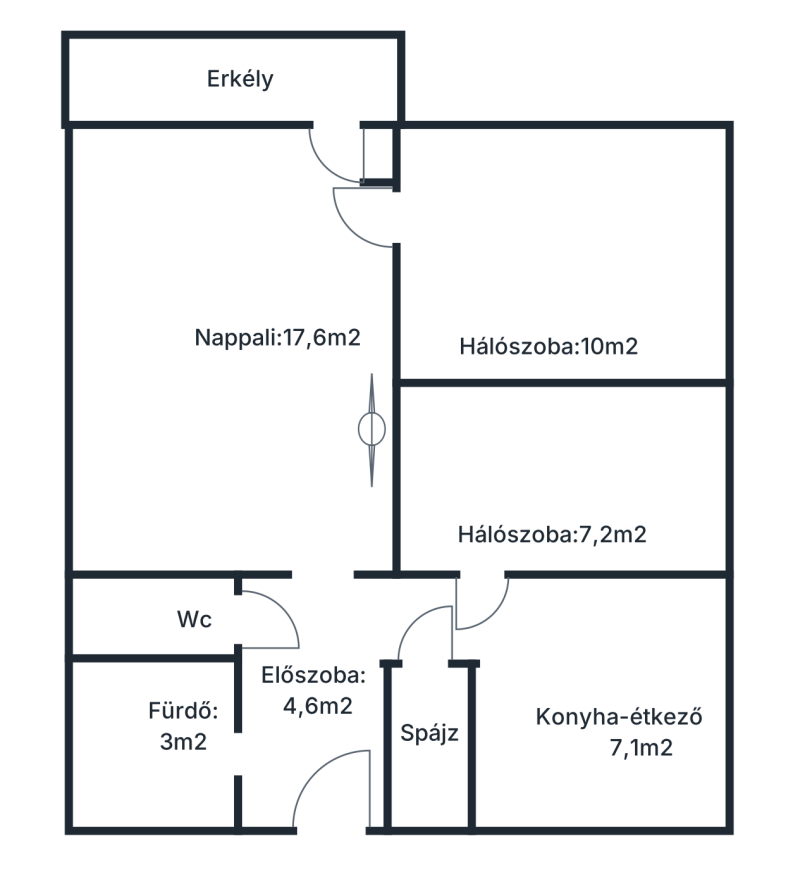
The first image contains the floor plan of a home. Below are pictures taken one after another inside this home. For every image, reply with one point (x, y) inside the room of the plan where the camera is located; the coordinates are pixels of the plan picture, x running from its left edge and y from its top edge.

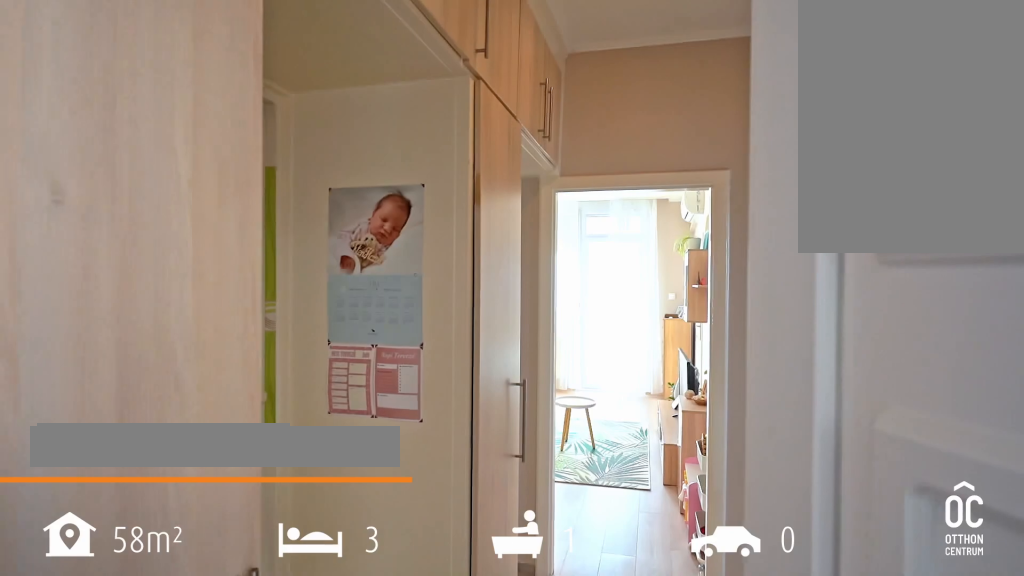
(307, 702)
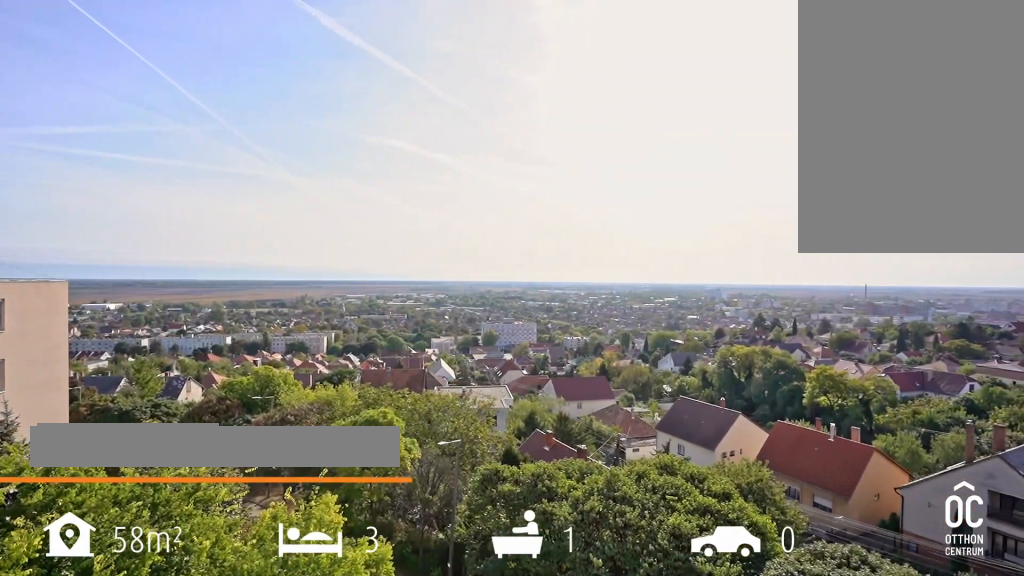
(236, 77)
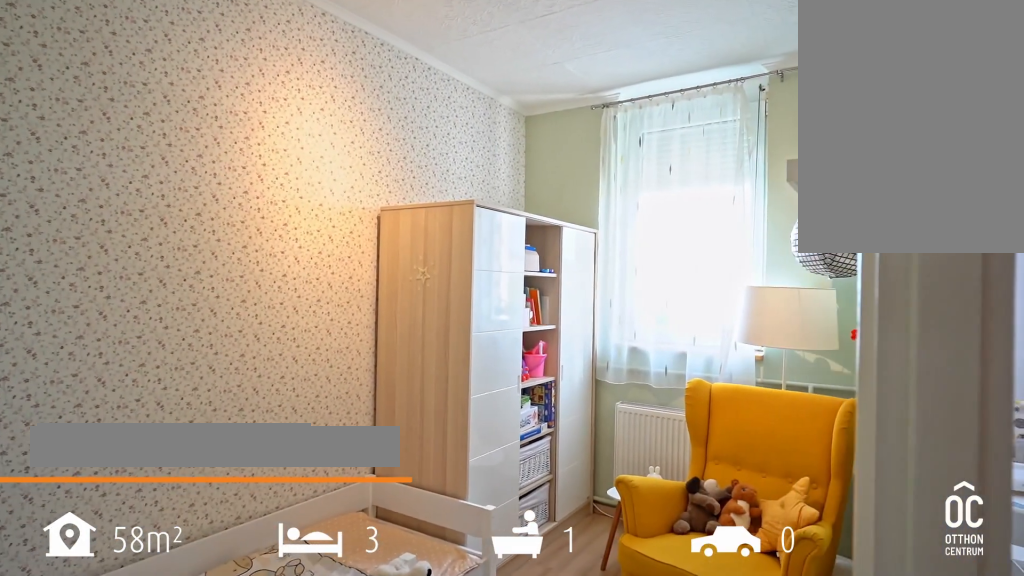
(561, 478)
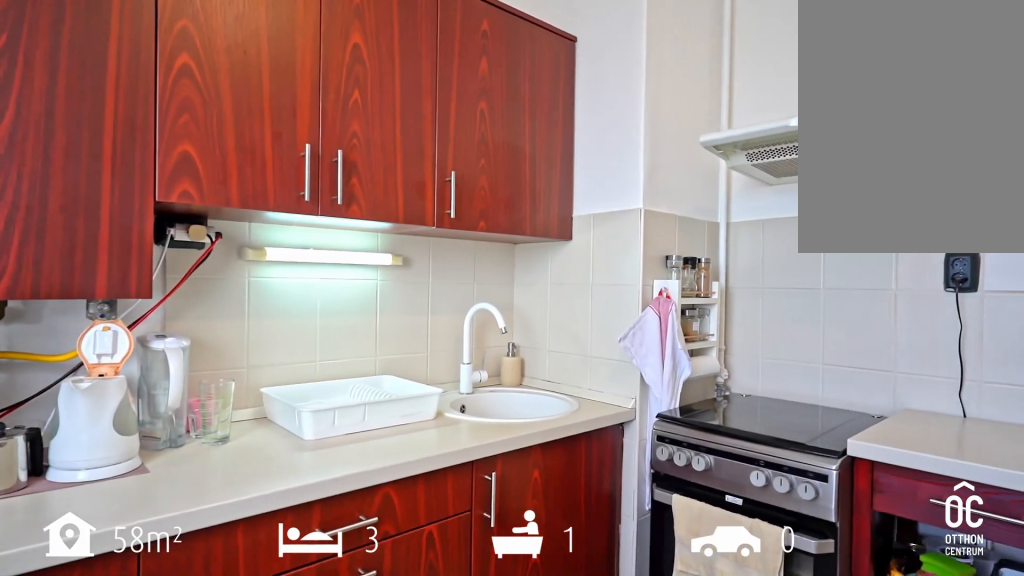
(594, 700)
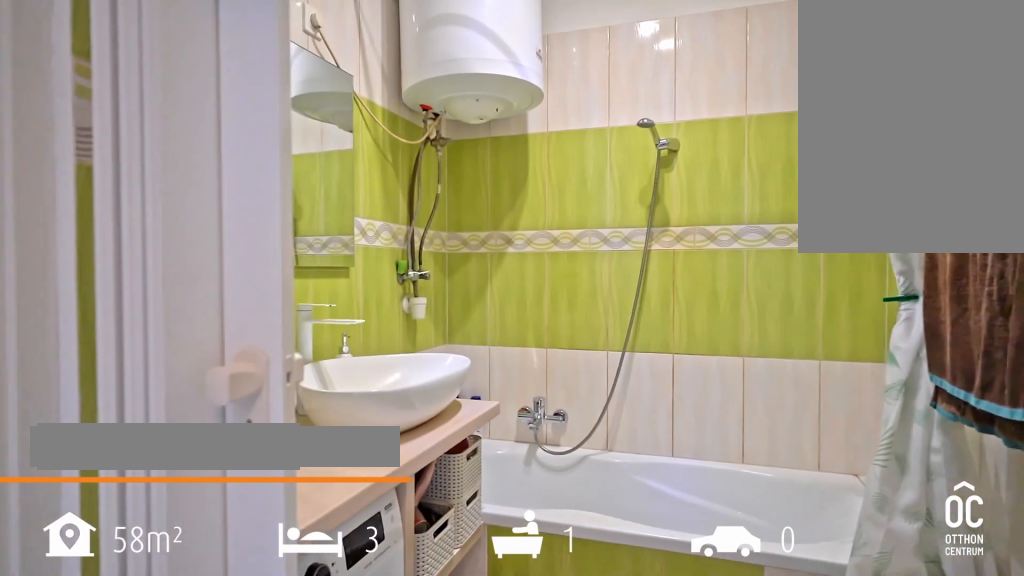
(155, 748)
